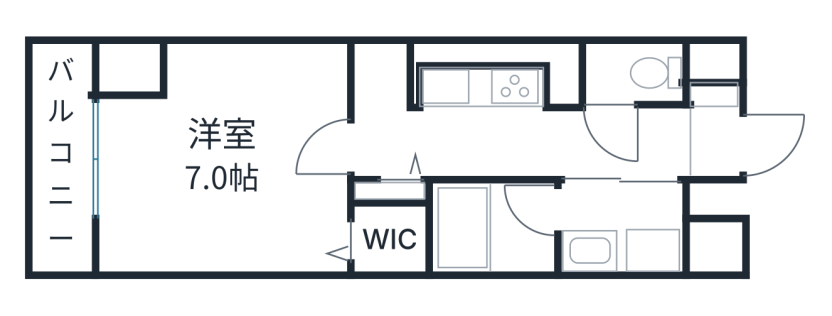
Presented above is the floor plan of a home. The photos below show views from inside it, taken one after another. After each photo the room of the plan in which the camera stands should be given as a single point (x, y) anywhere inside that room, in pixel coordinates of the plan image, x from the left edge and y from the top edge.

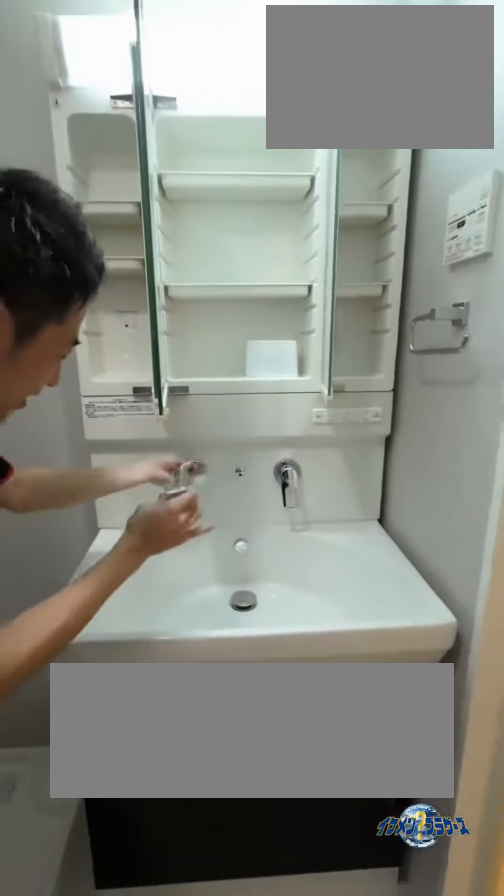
(618, 229)
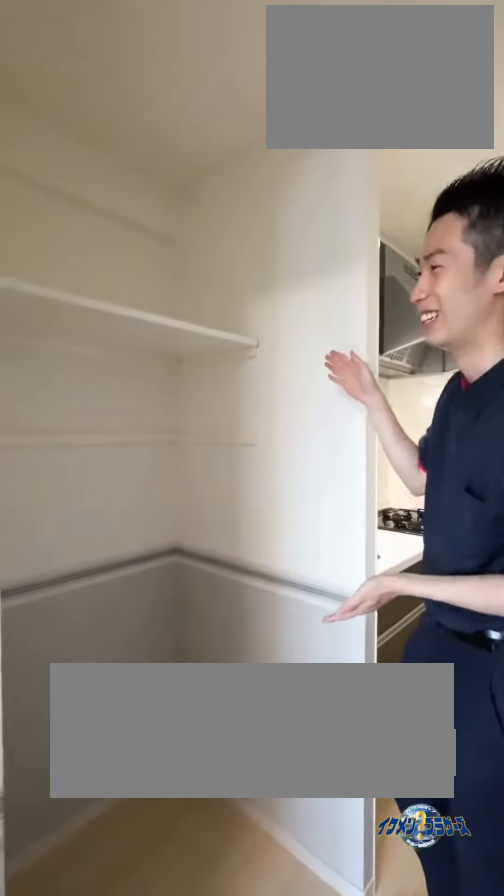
(386, 81)
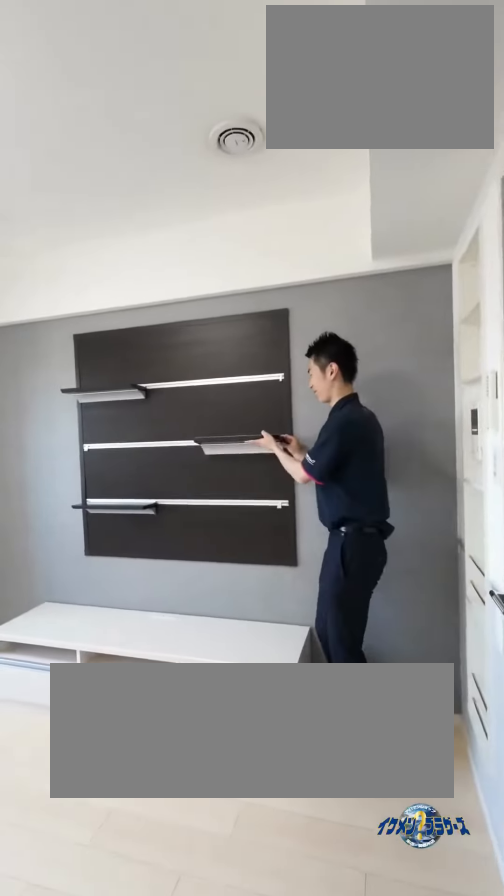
(254, 69)
